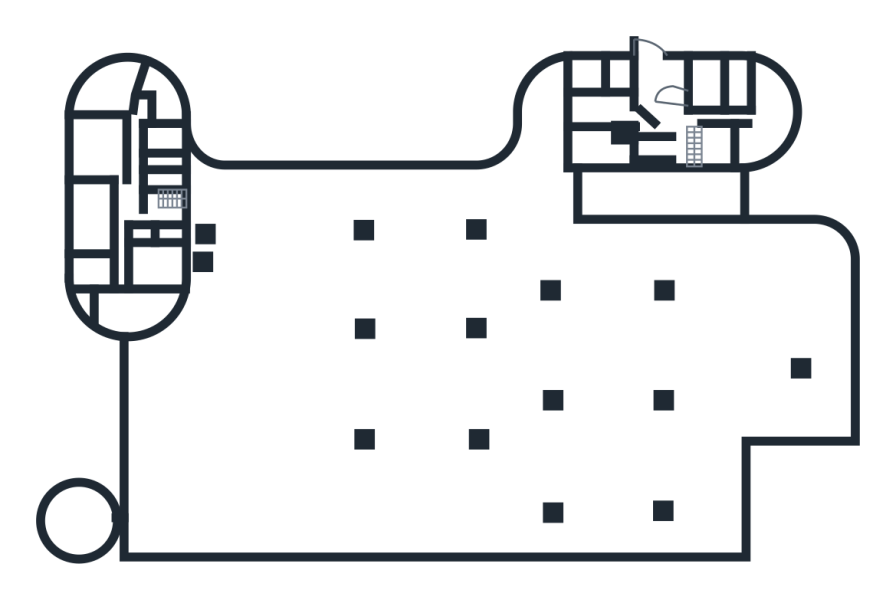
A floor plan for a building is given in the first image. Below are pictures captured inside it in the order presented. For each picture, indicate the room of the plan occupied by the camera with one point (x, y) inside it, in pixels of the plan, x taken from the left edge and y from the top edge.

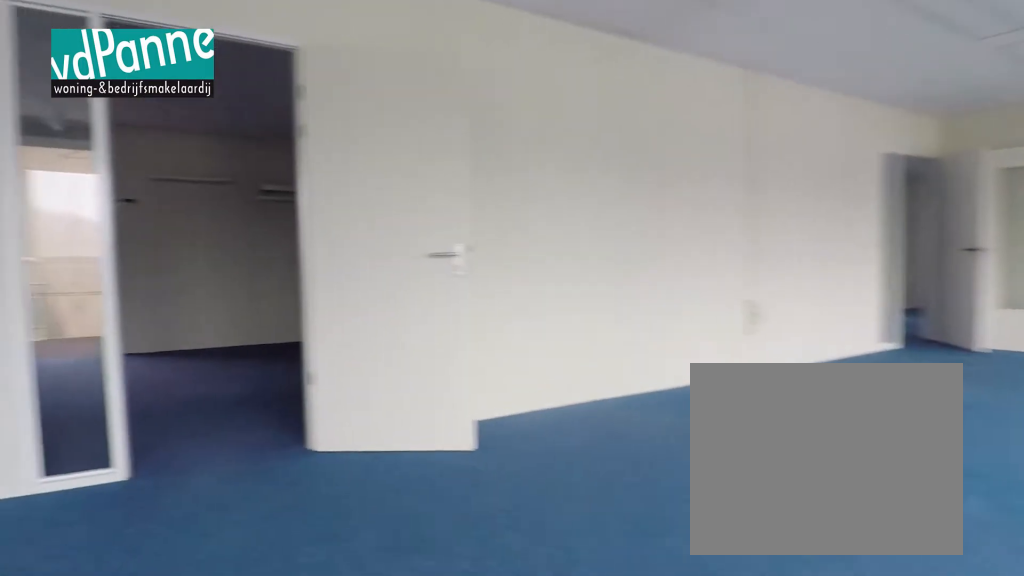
(90, 215)
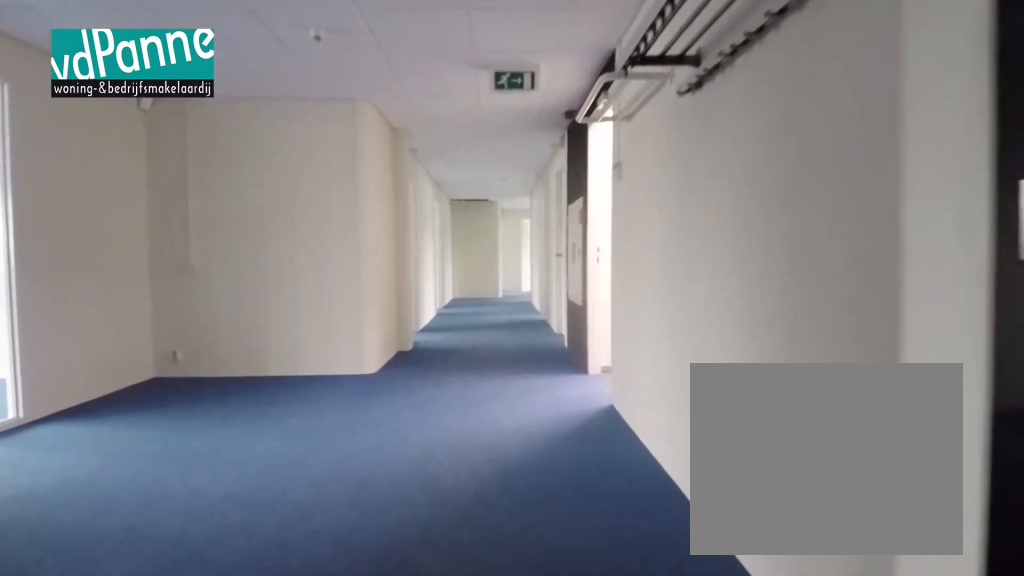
(136, 196)
